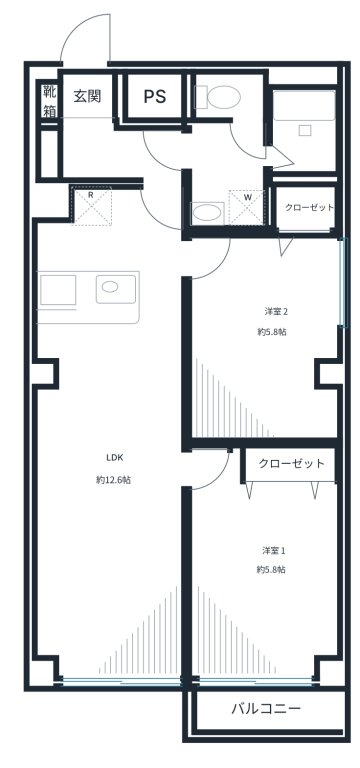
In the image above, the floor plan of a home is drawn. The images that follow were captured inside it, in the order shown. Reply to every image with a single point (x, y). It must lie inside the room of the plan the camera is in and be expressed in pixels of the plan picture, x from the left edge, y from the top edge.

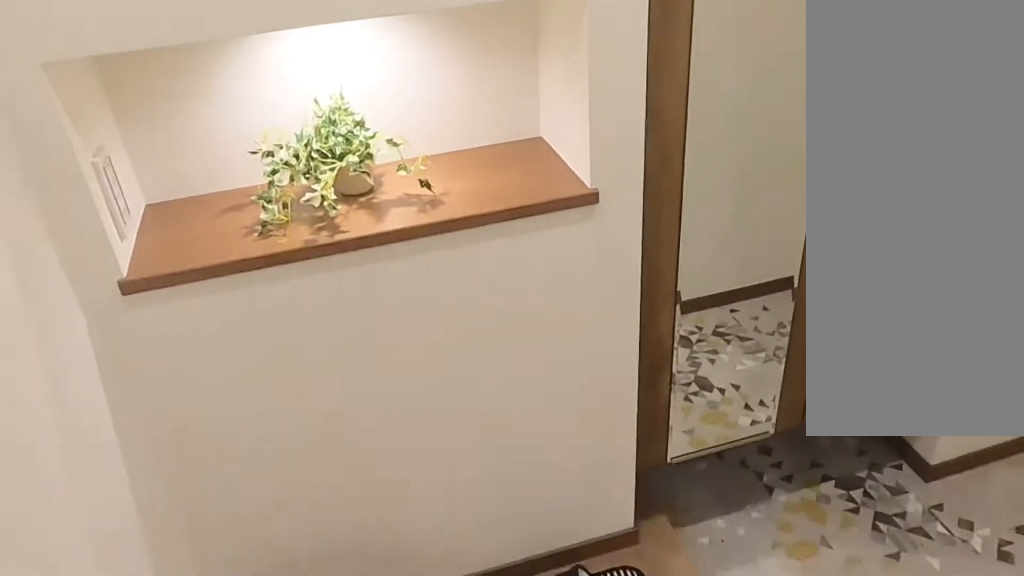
(97, 134)
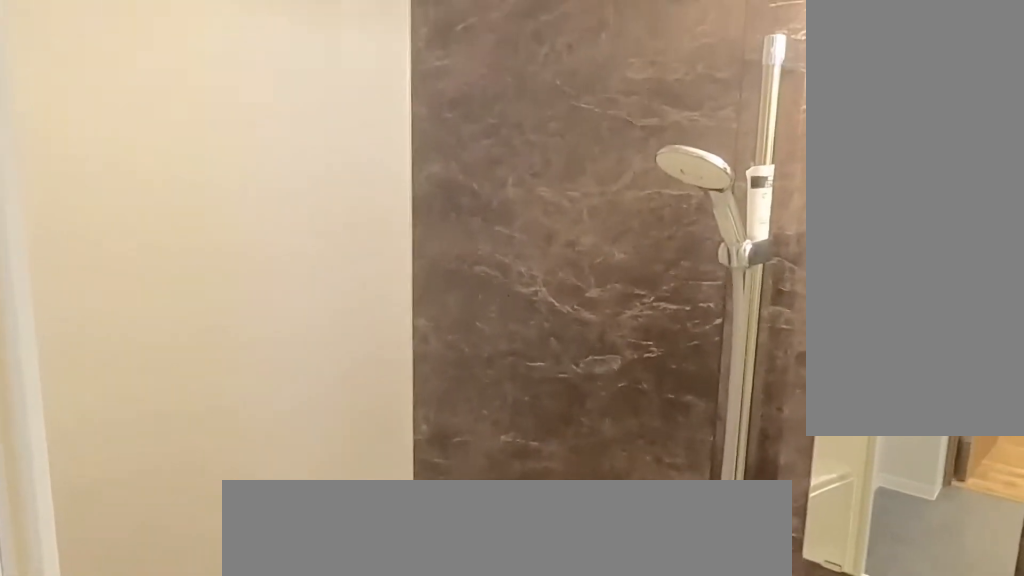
(255, 165)
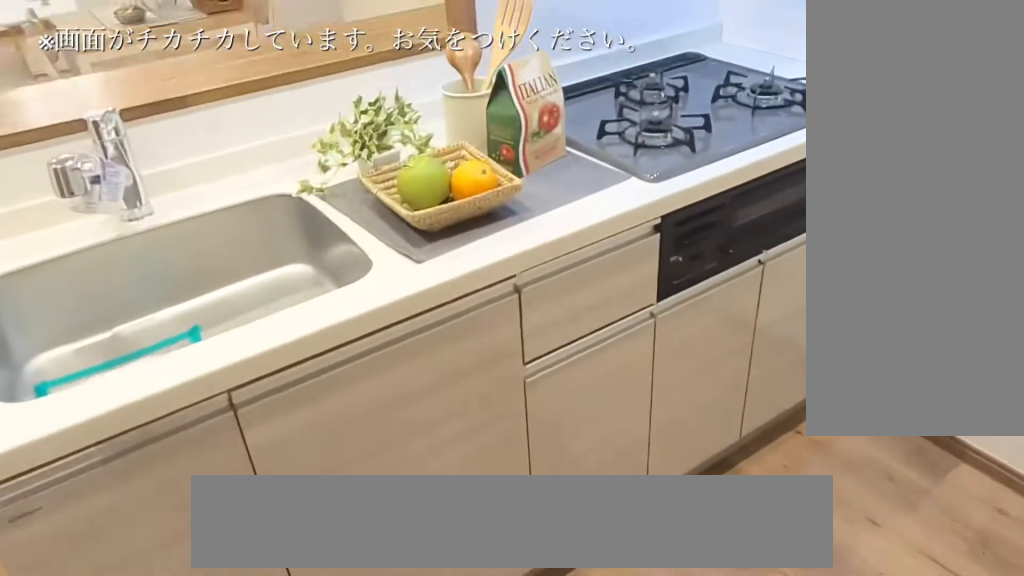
(94, 235)
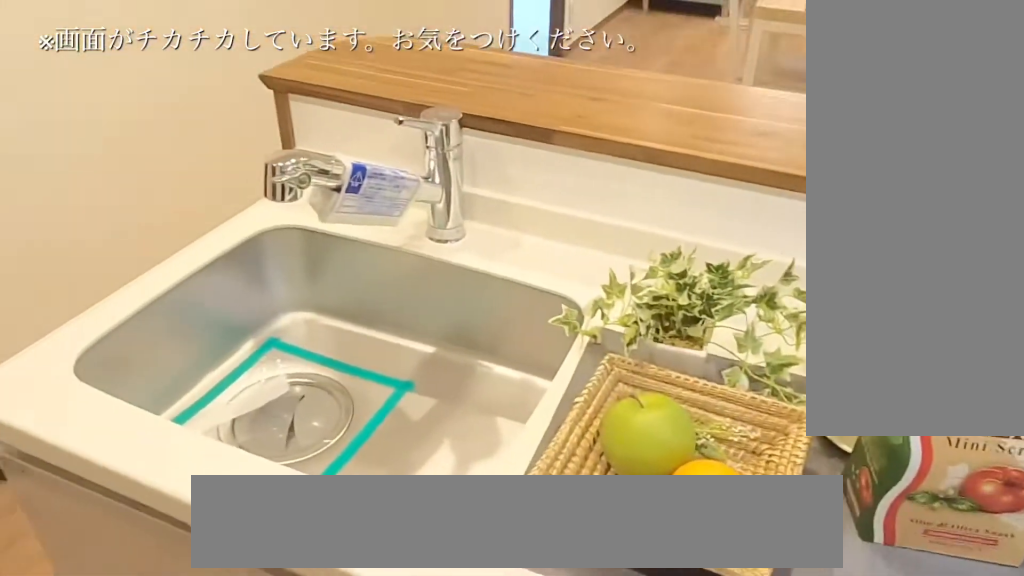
(95, 235)
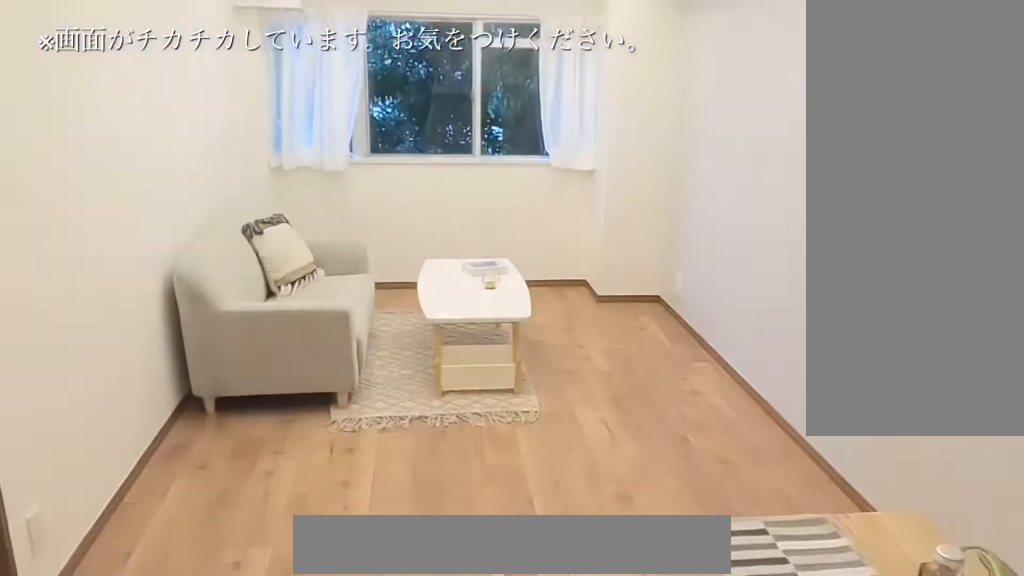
(115, 480)
